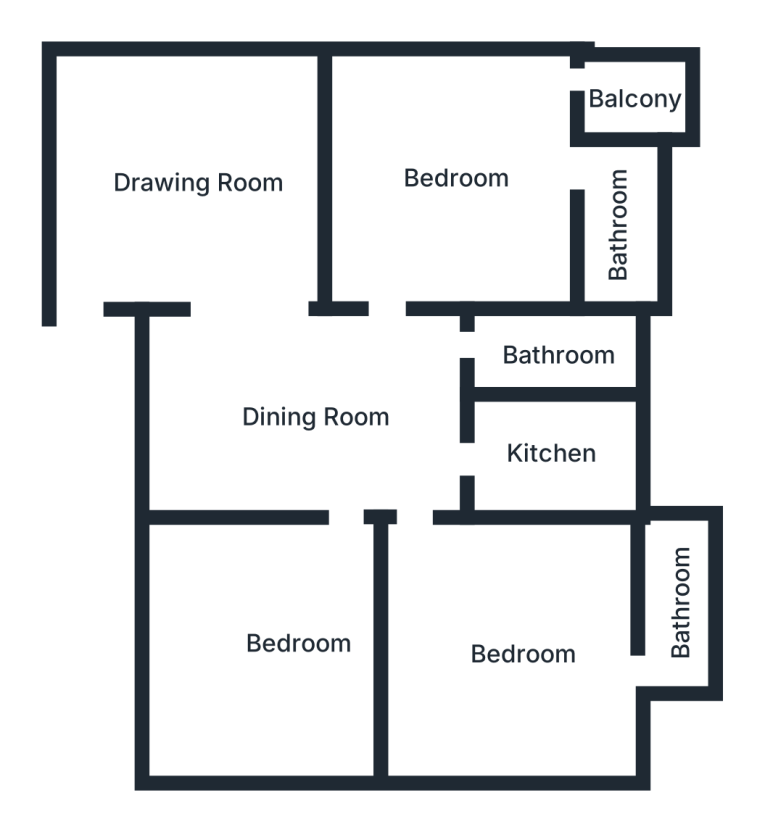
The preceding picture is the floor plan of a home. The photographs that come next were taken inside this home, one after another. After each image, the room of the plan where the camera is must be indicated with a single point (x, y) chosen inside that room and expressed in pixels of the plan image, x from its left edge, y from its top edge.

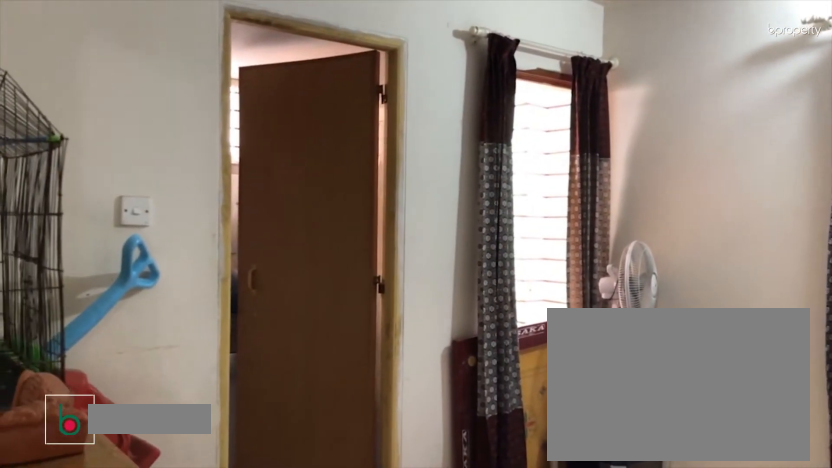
(525, 661)
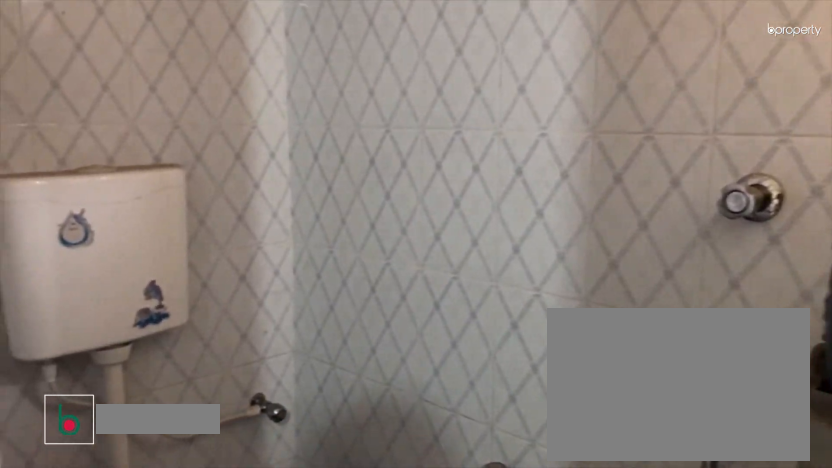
(679, 608)
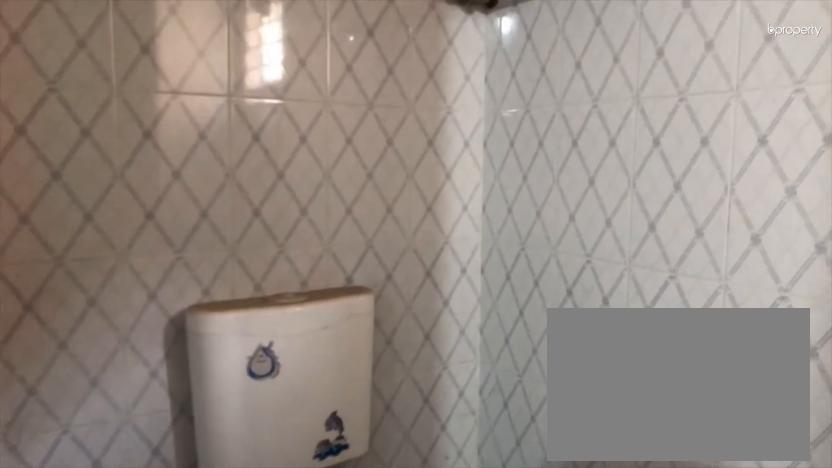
(679, 608)
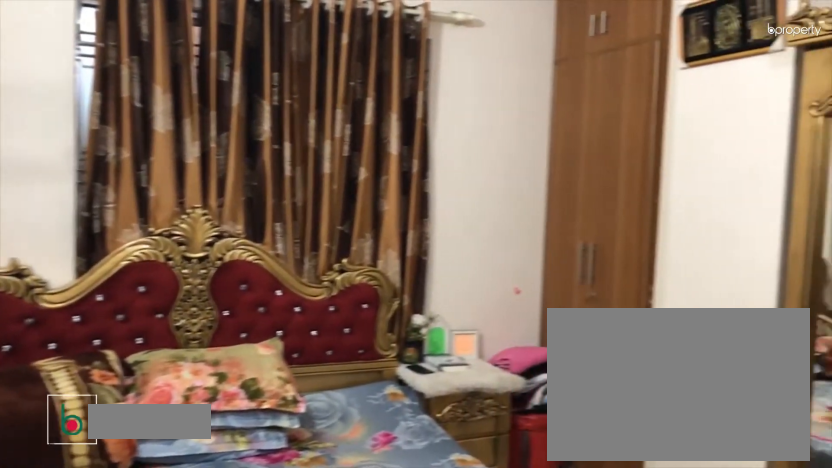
(296, 643)
